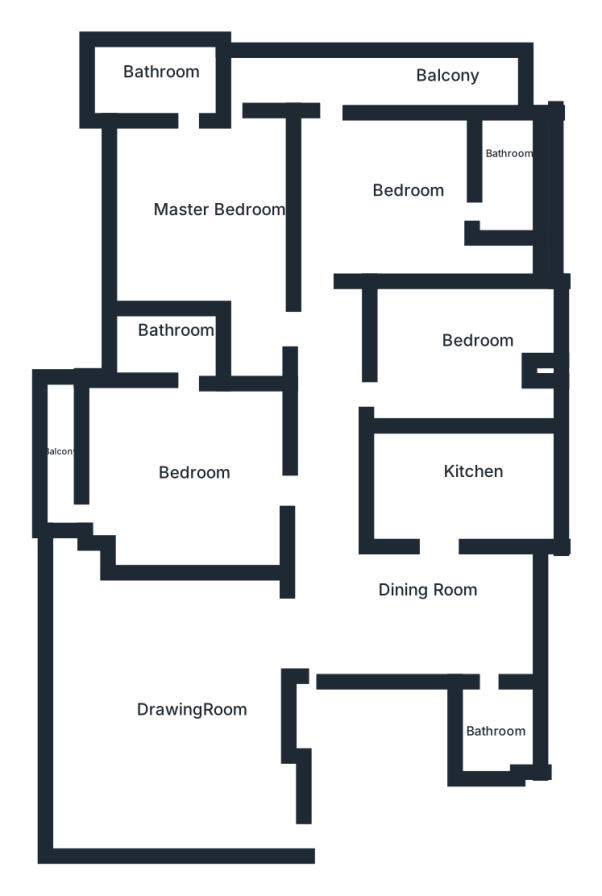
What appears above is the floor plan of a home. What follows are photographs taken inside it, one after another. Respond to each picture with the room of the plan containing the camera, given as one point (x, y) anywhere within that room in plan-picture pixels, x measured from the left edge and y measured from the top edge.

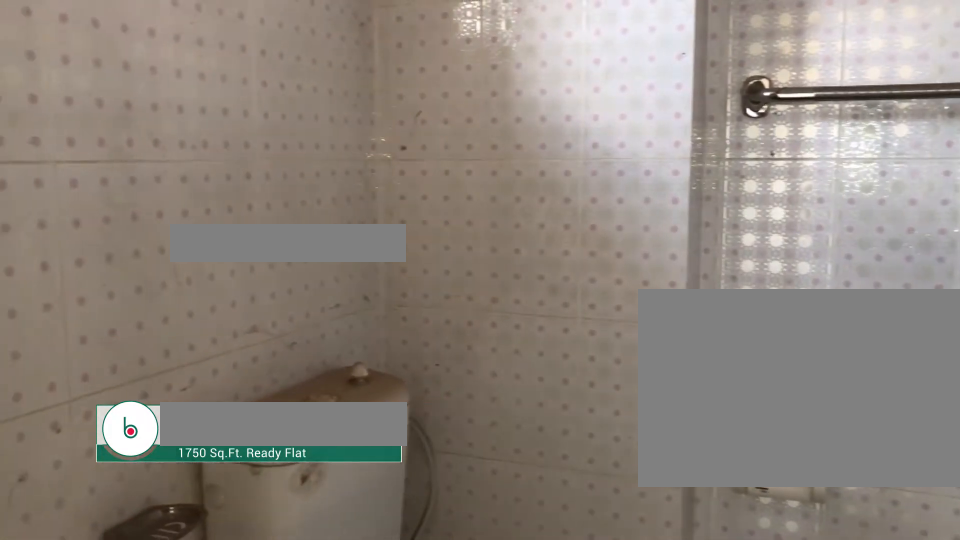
(492, 724)
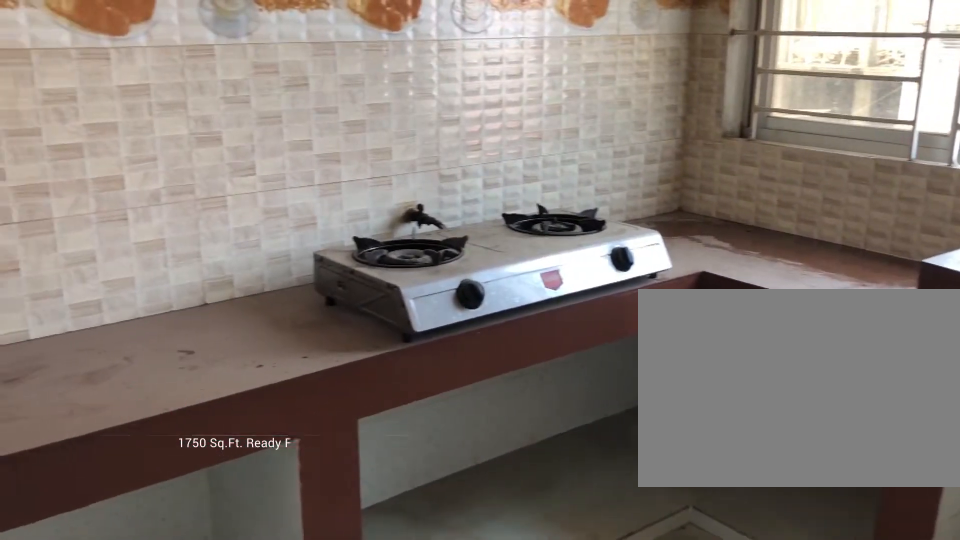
(460, 490)
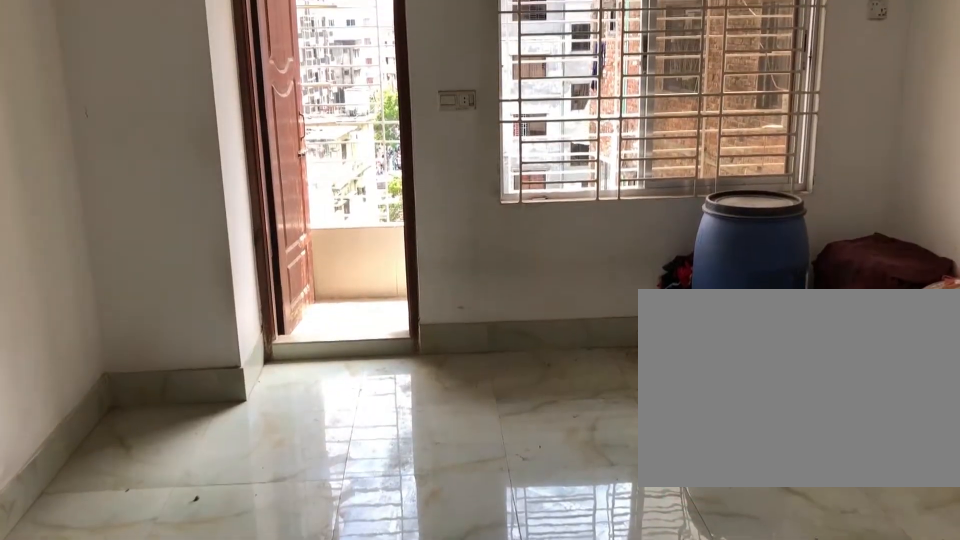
(186, 490)
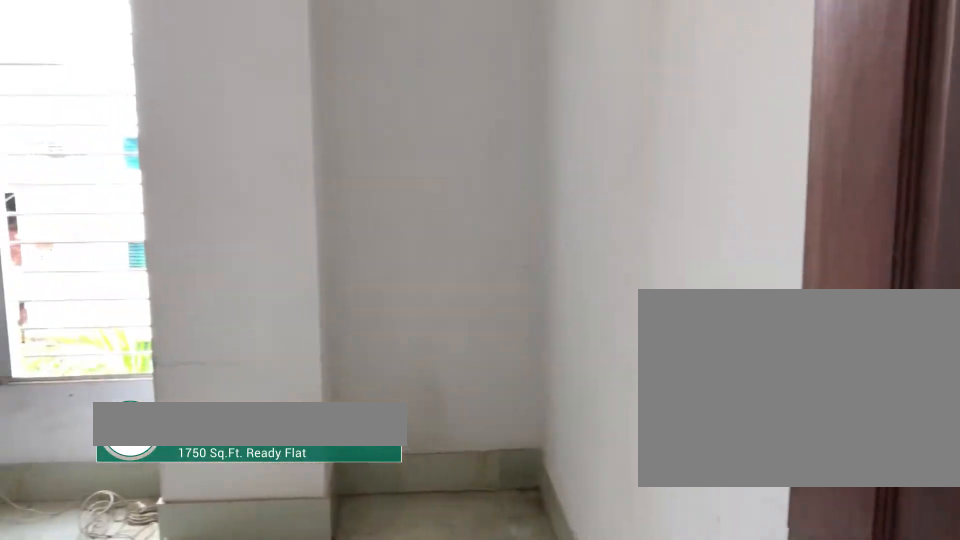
(487, 369)
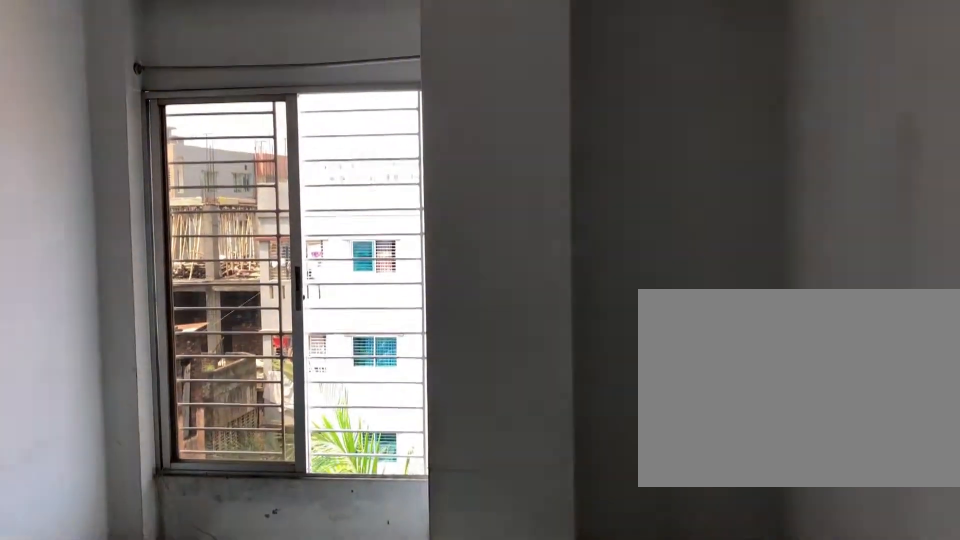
(487, 368)
